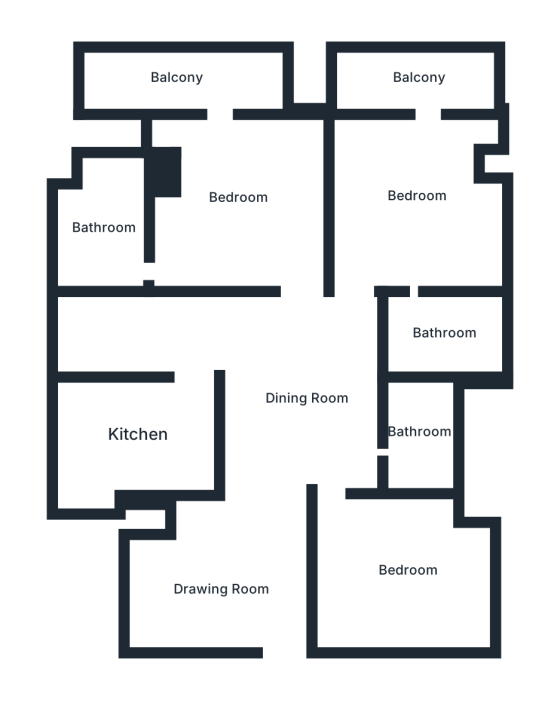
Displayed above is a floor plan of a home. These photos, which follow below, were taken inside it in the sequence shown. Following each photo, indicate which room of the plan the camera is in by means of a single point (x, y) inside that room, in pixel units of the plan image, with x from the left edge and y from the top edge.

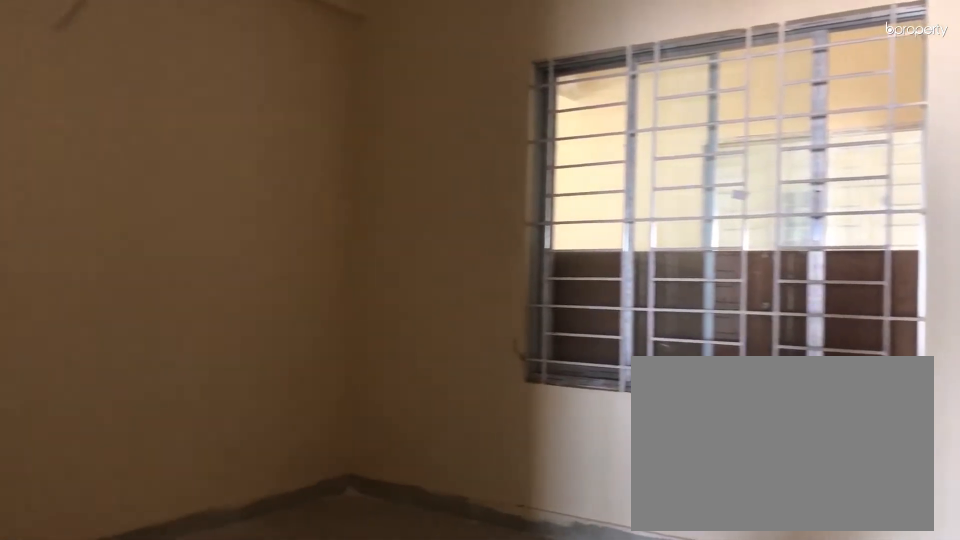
(408, 573)
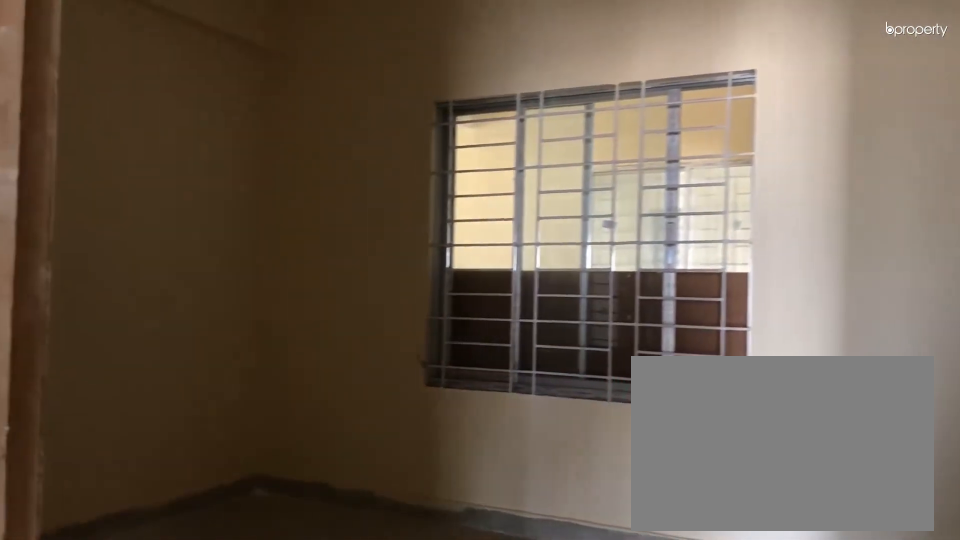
(408, 573)
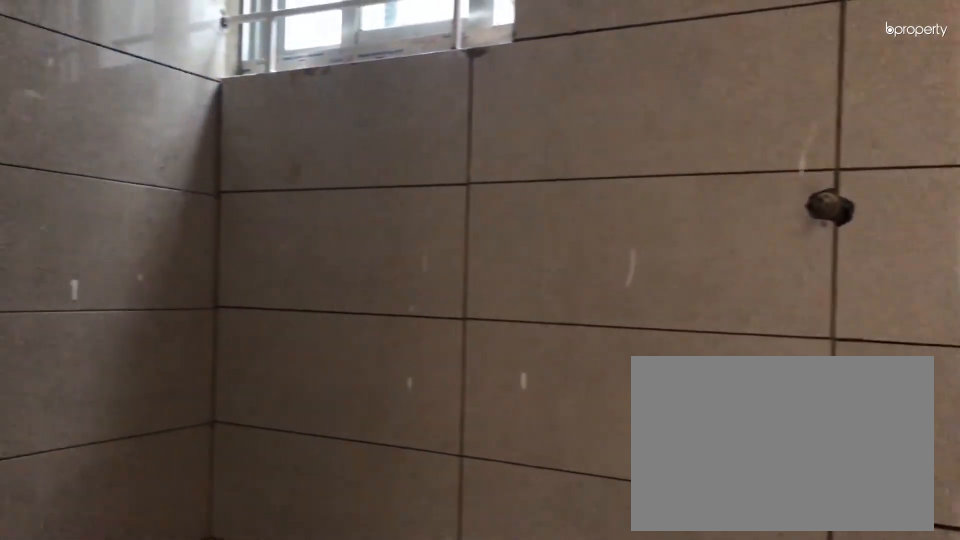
(417, 429)
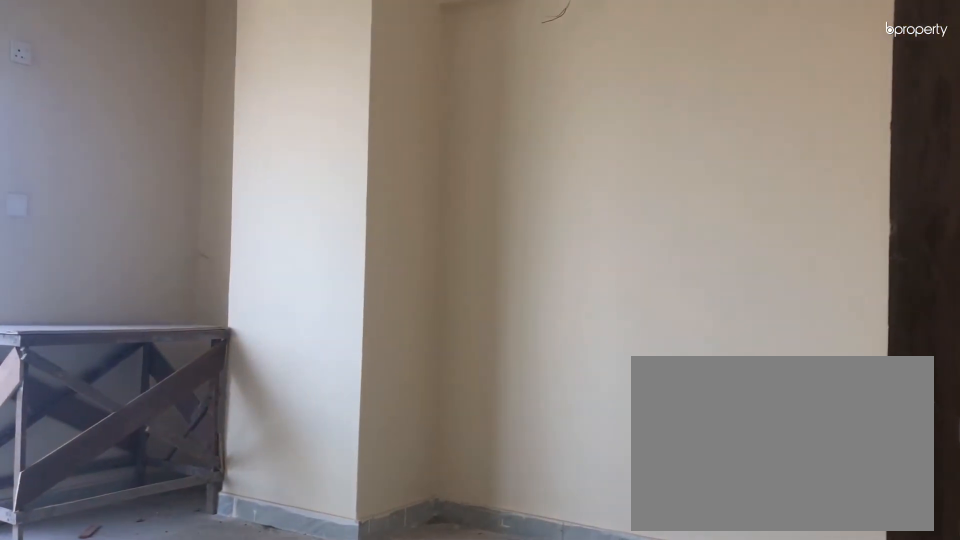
(417, 195)
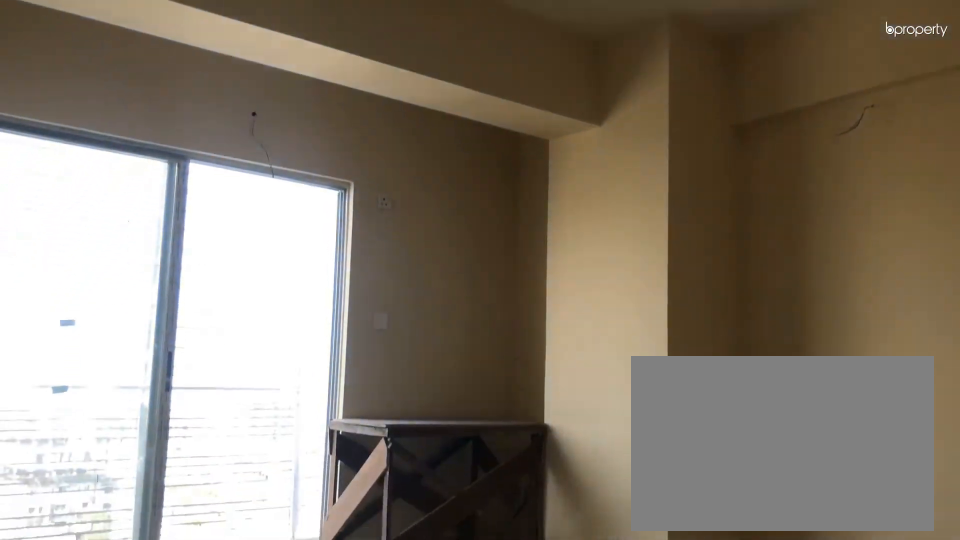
(418, 195)
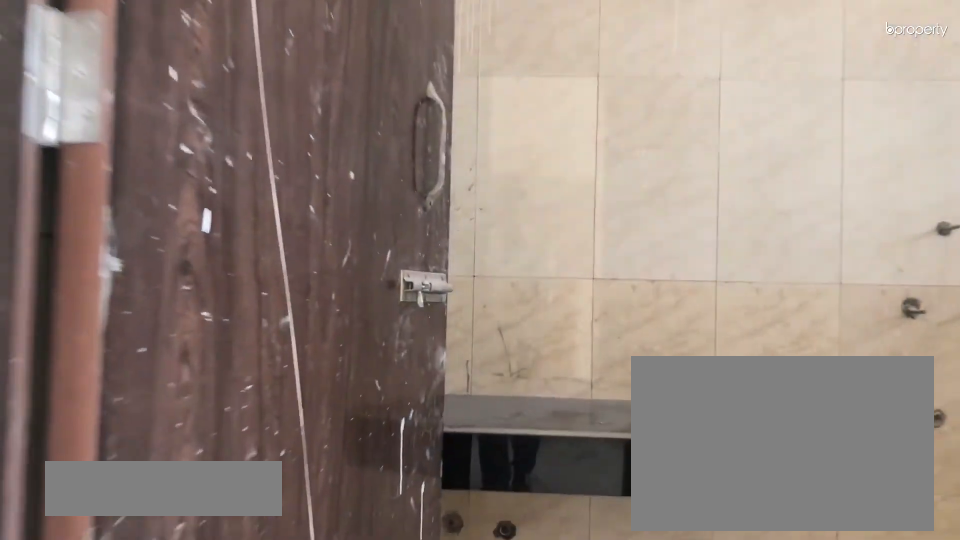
(104, 230)
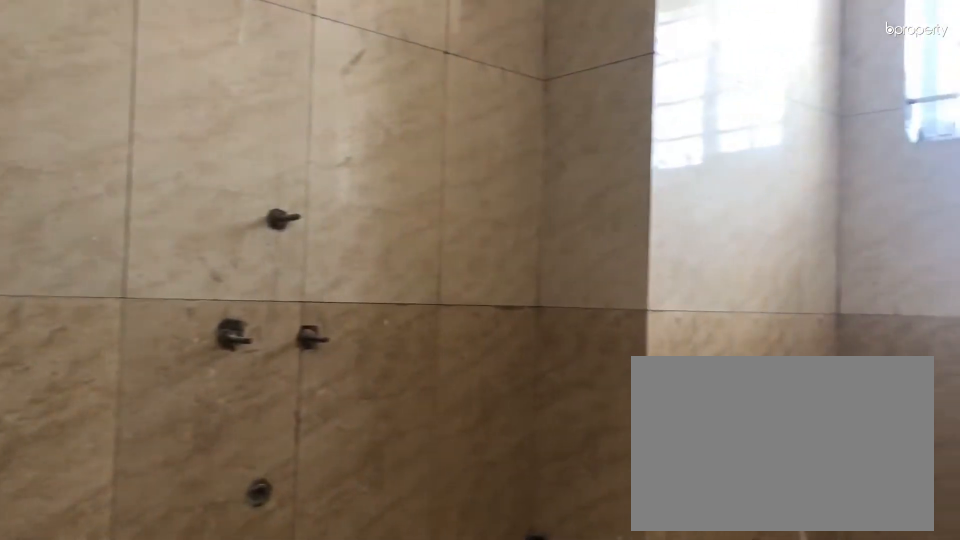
(104, 230)
